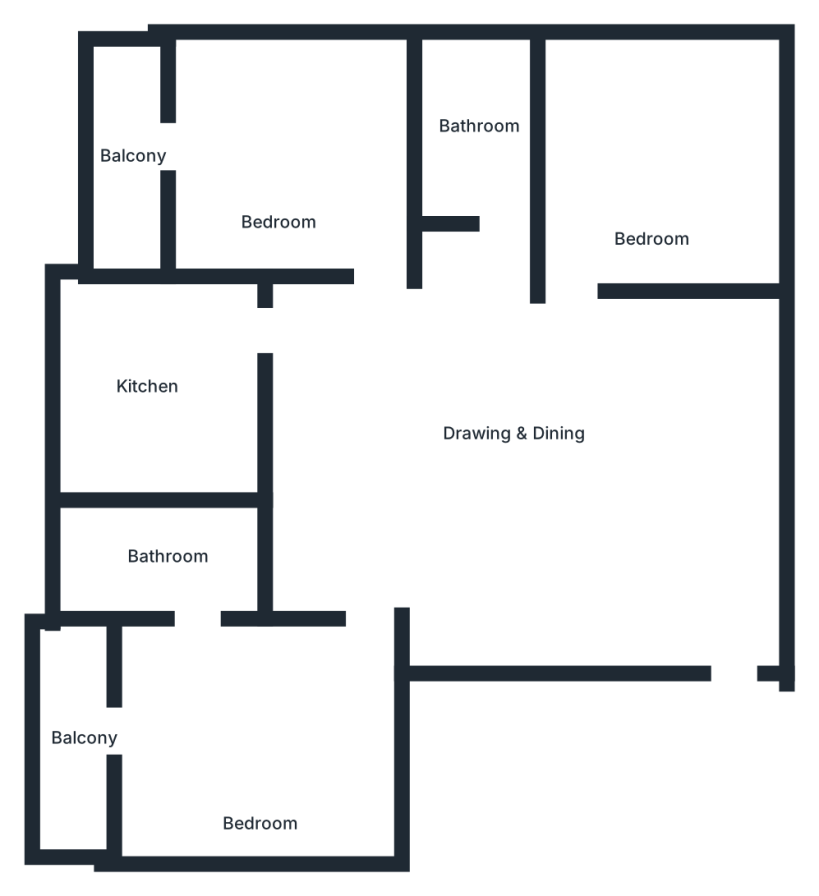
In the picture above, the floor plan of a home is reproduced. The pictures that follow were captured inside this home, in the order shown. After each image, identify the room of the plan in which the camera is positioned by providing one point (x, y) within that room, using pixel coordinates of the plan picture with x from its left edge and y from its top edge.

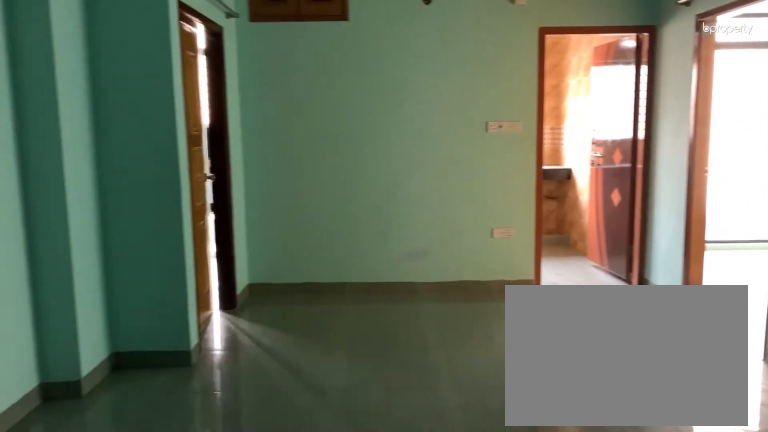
(509, 466)
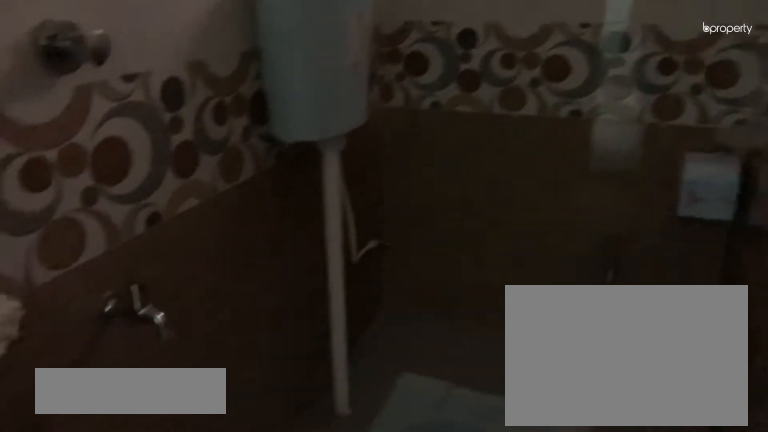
(483, 148)
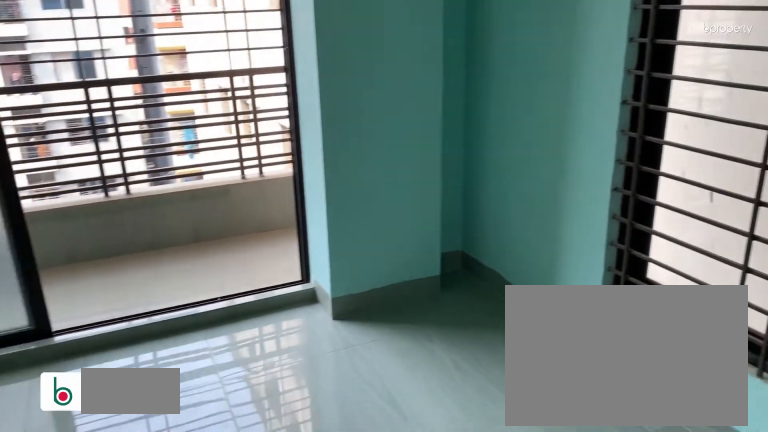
(276, 153)
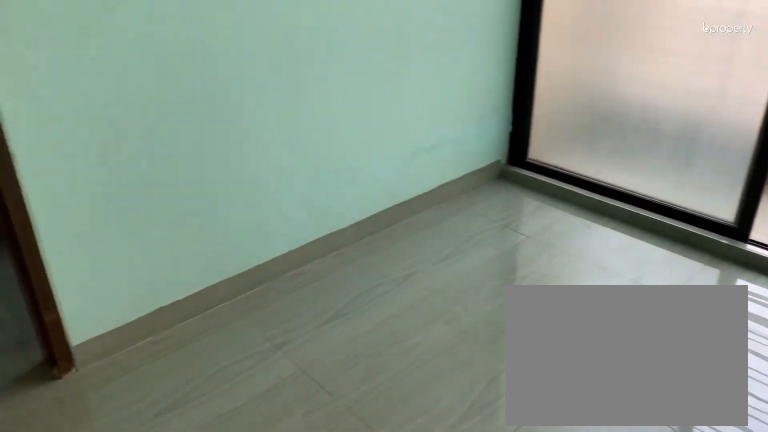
(276, 153)
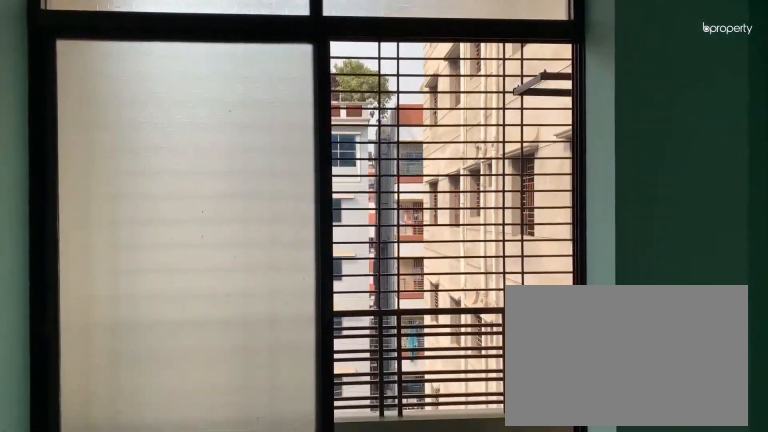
(276, 153)
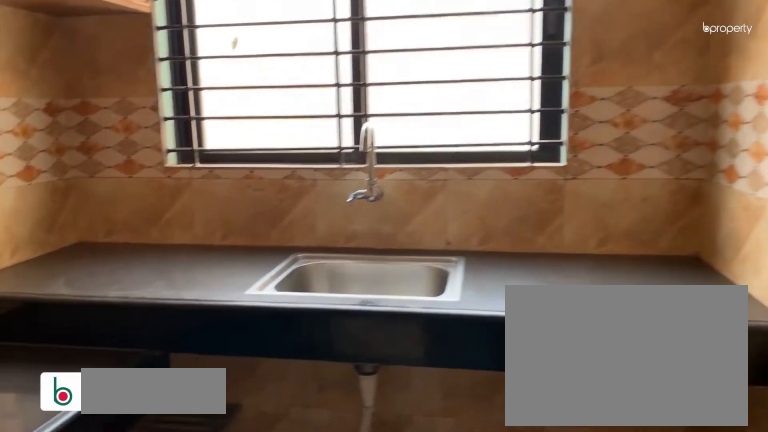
(144, 354)
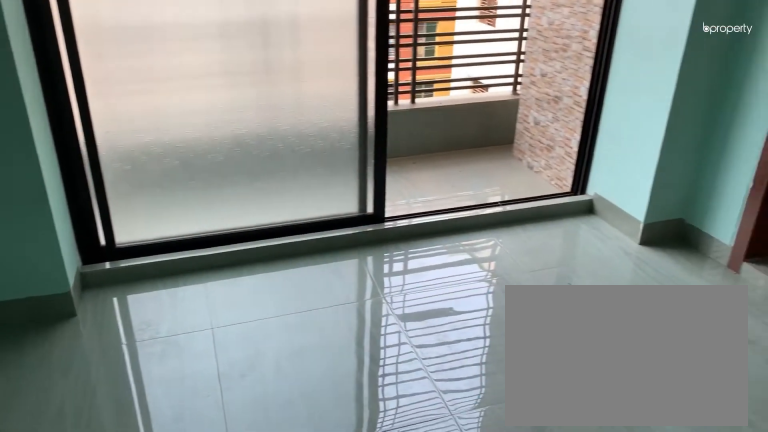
(245, 754)
